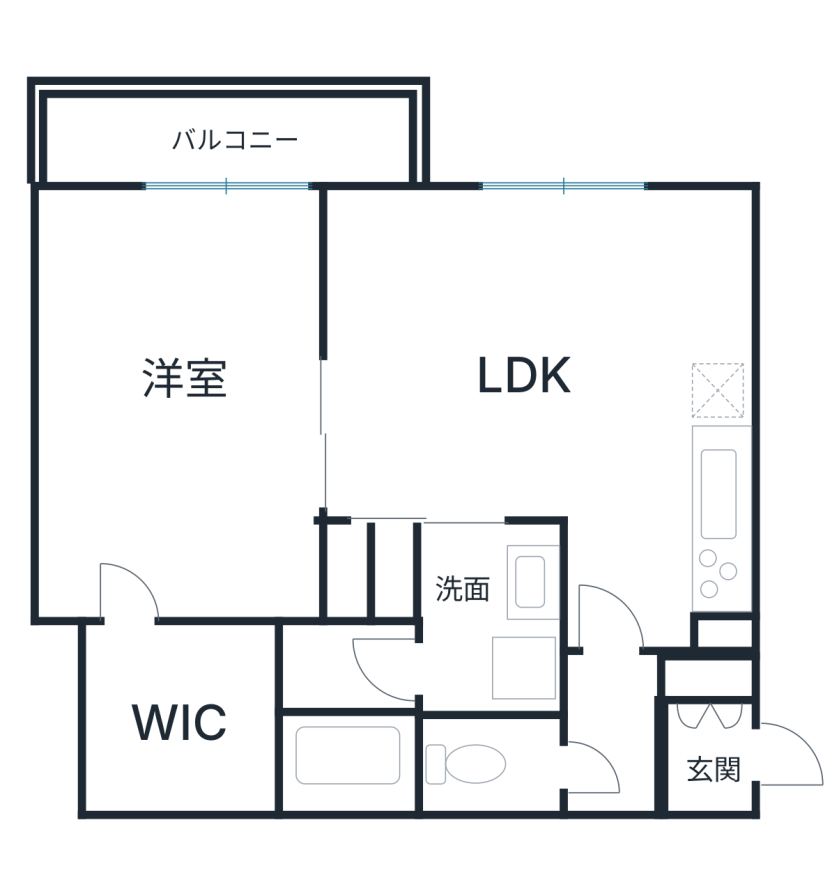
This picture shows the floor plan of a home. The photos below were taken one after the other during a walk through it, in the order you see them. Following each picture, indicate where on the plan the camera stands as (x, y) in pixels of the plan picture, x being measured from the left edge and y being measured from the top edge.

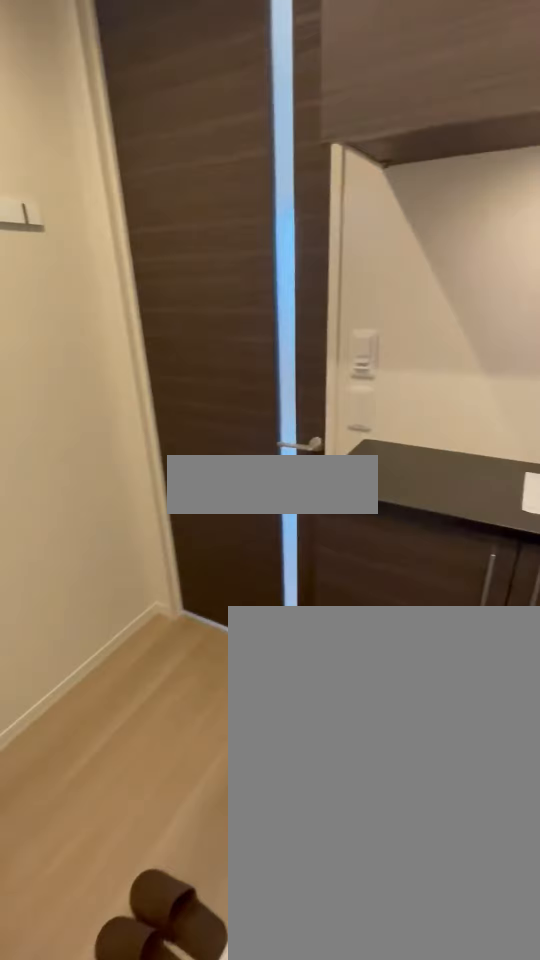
(718, 767)
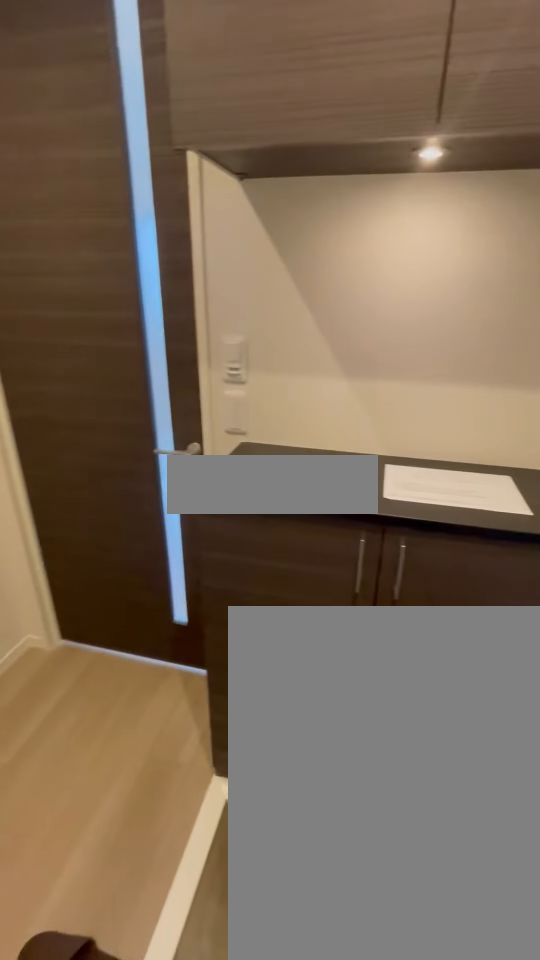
(718, 766)
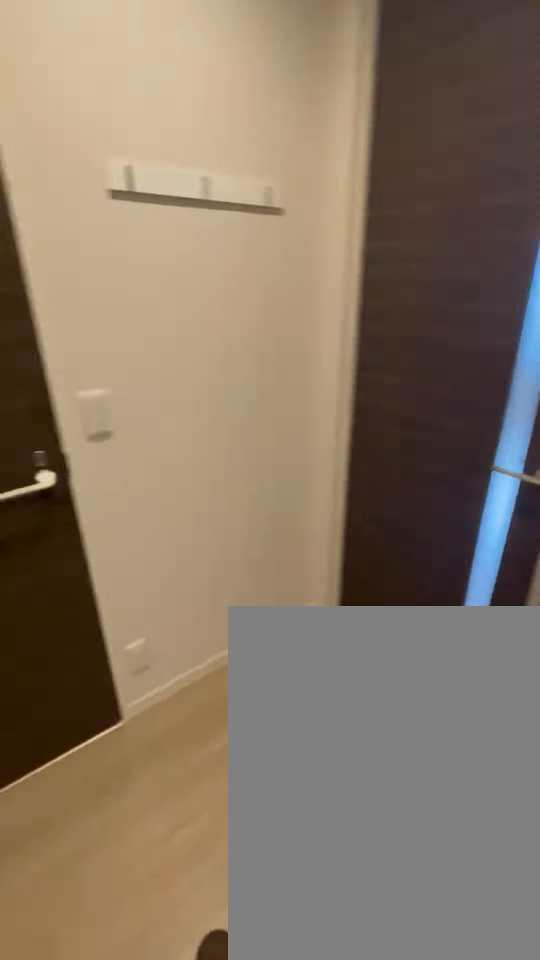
(717, 767)
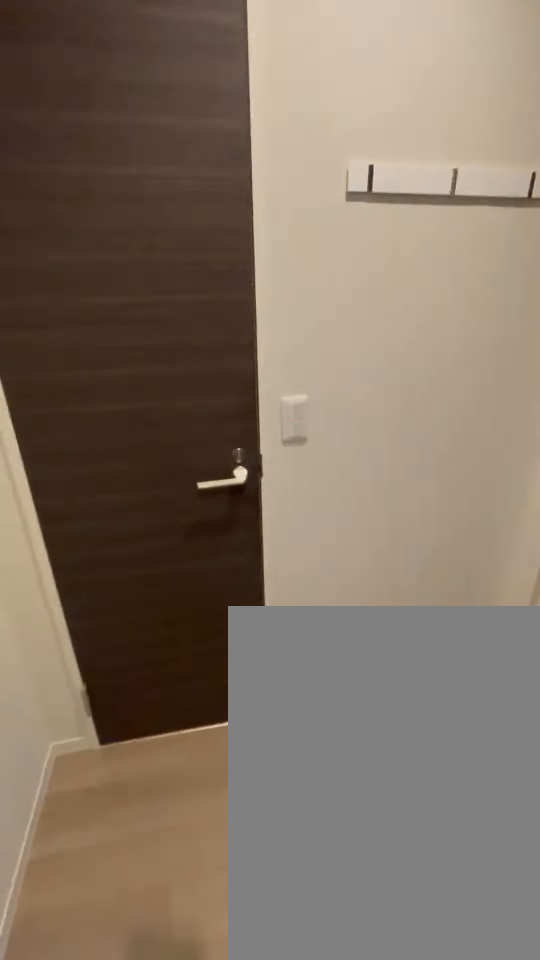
(717, 766)
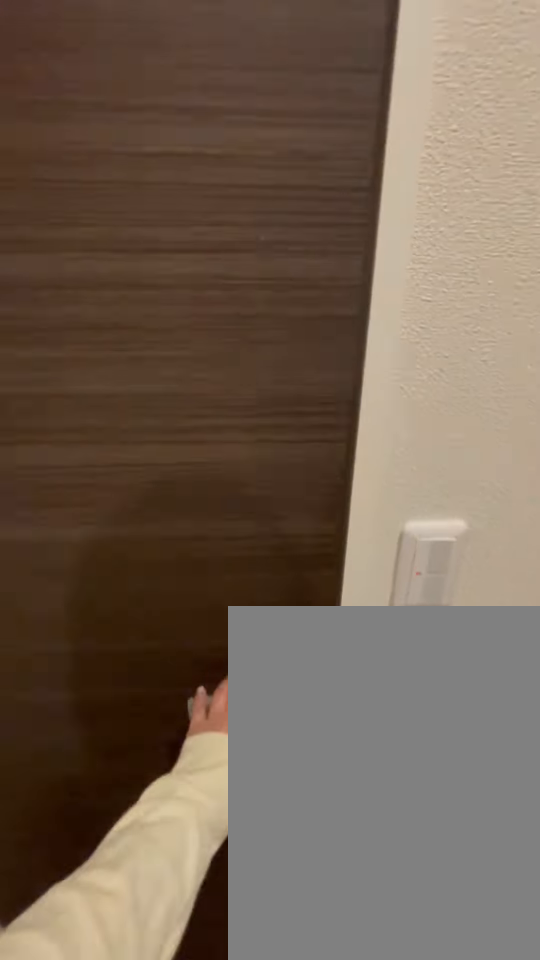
(665, 765)
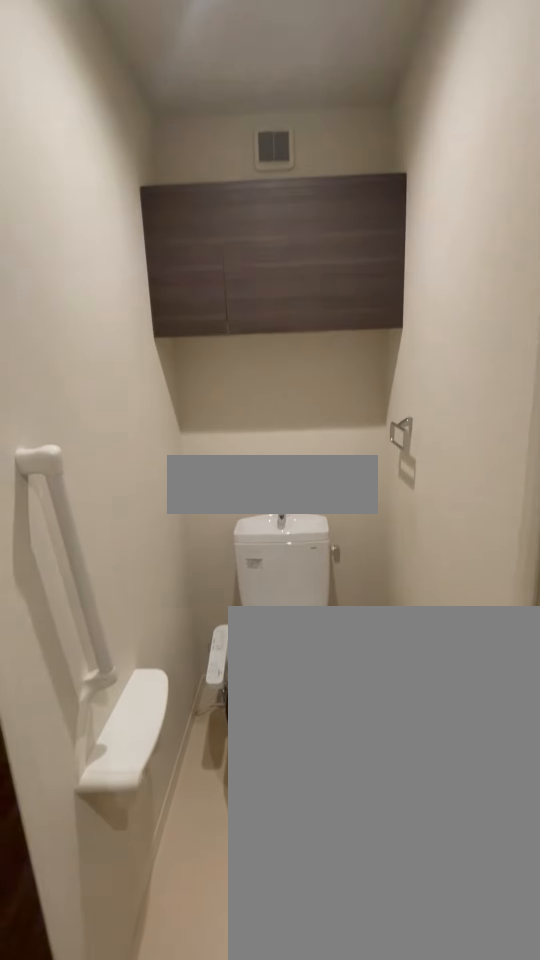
(593, 767)
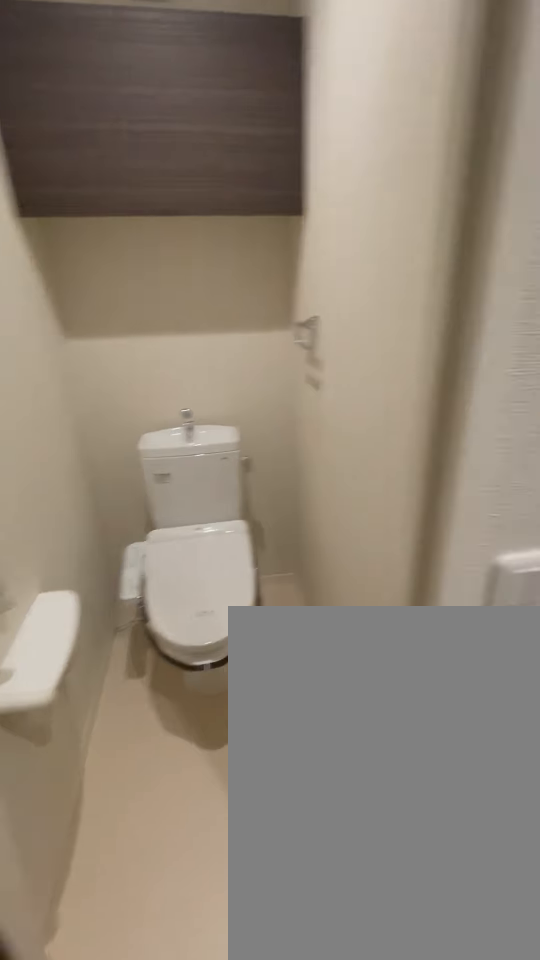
(593, 766)
